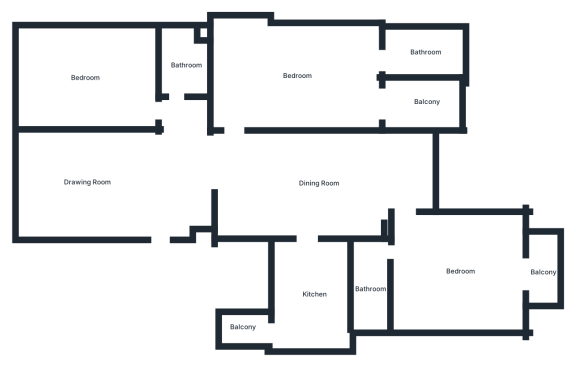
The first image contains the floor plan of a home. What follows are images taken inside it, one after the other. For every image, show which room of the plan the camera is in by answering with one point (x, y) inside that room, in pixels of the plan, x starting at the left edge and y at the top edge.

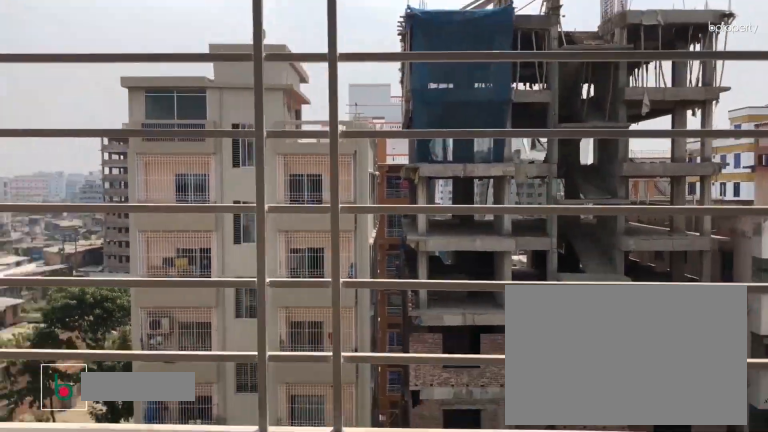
(544, 272)
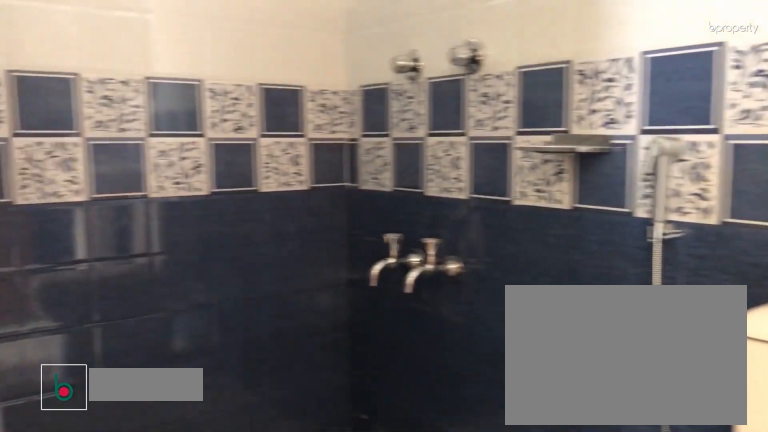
(370, 289)
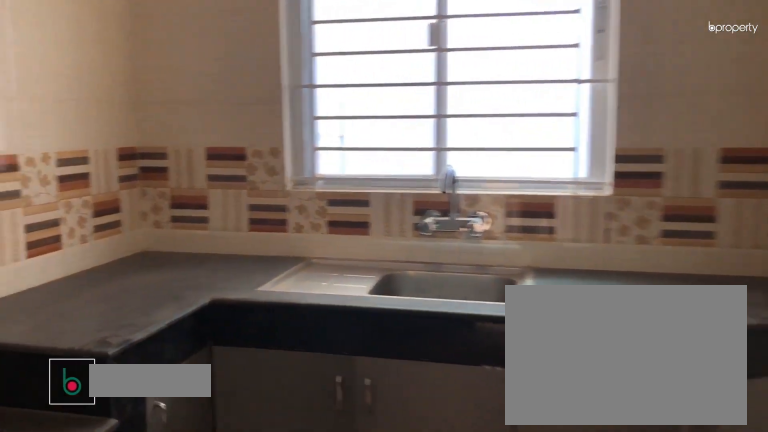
(314, 294)
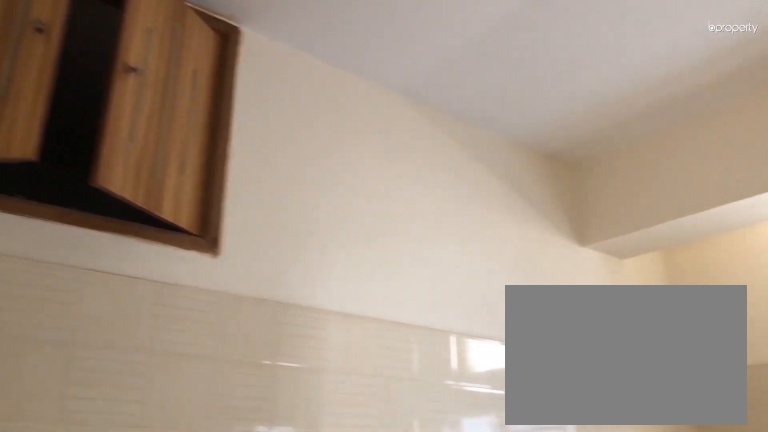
(314, 294)
